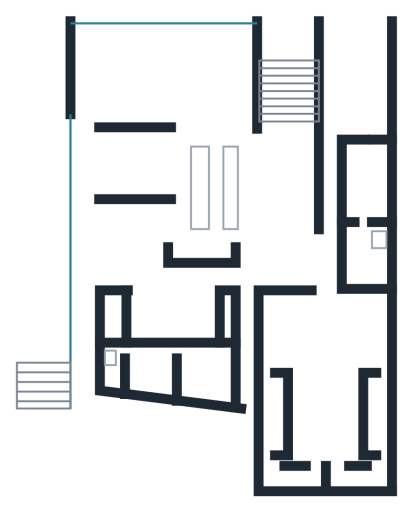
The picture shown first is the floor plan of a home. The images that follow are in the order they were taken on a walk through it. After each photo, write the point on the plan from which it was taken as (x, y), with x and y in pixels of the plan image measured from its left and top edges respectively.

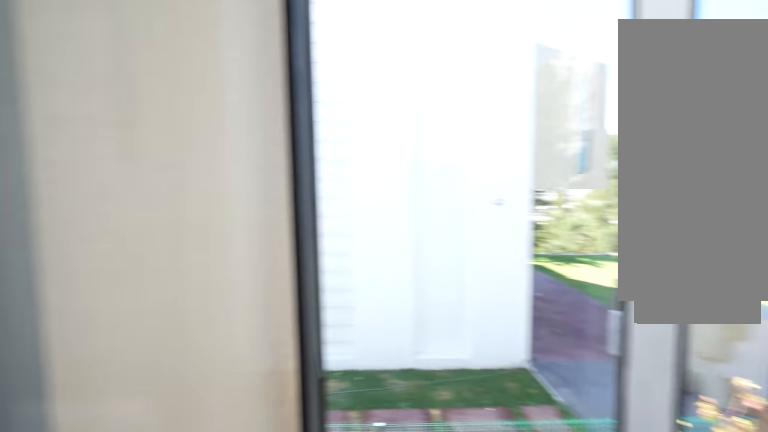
(81, 243)
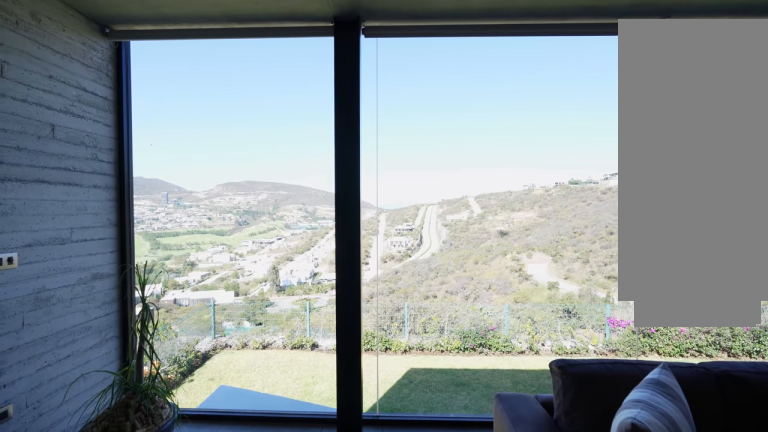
(104, 48)
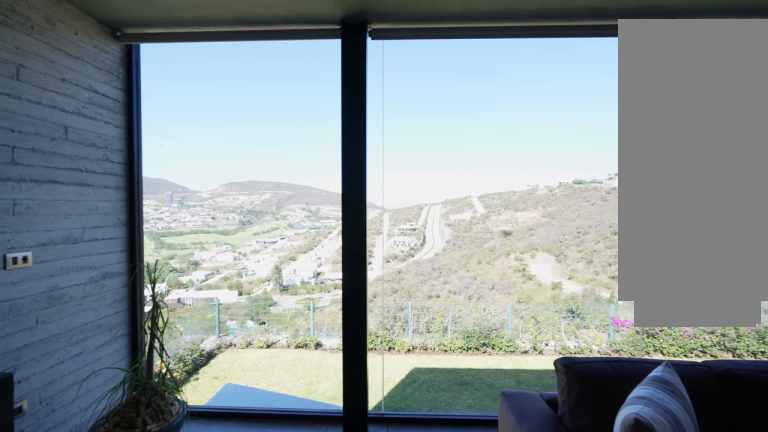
(102, 49)
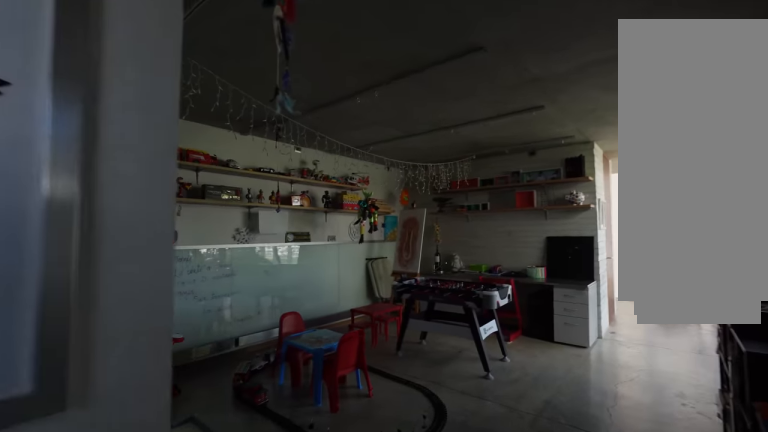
(220, 284)
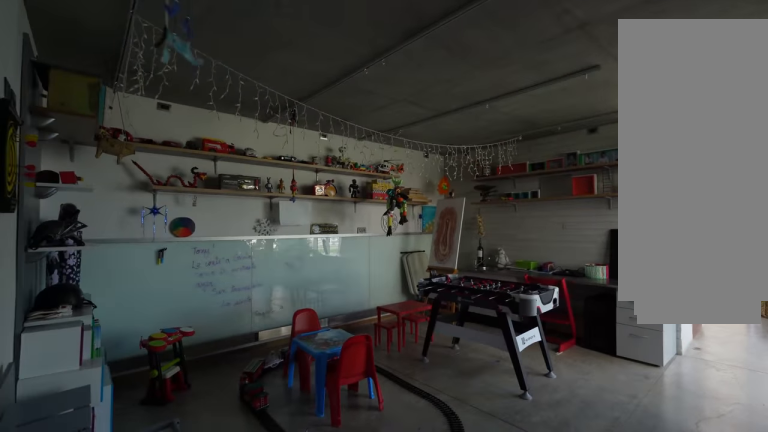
(213, 284)
